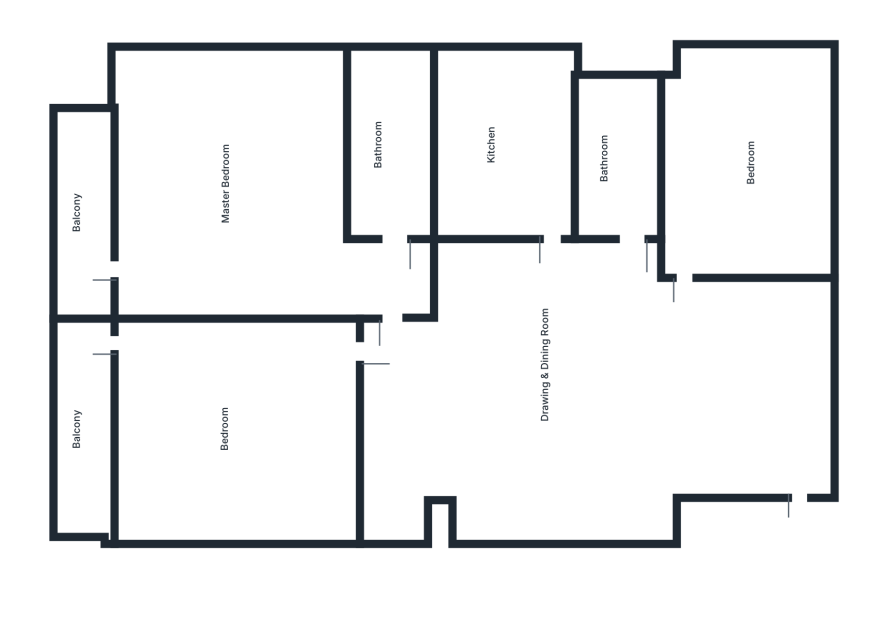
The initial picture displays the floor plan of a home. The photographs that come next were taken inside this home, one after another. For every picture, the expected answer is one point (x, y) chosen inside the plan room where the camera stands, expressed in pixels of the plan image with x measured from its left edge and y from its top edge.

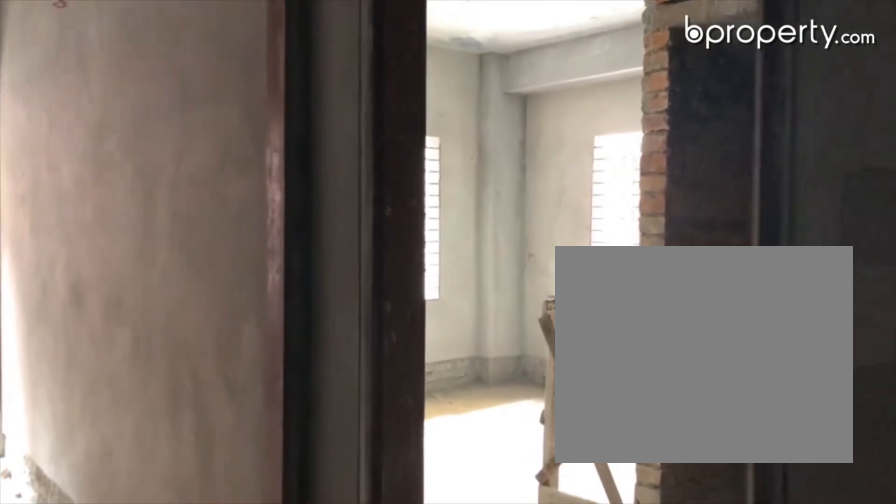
(398, 344)
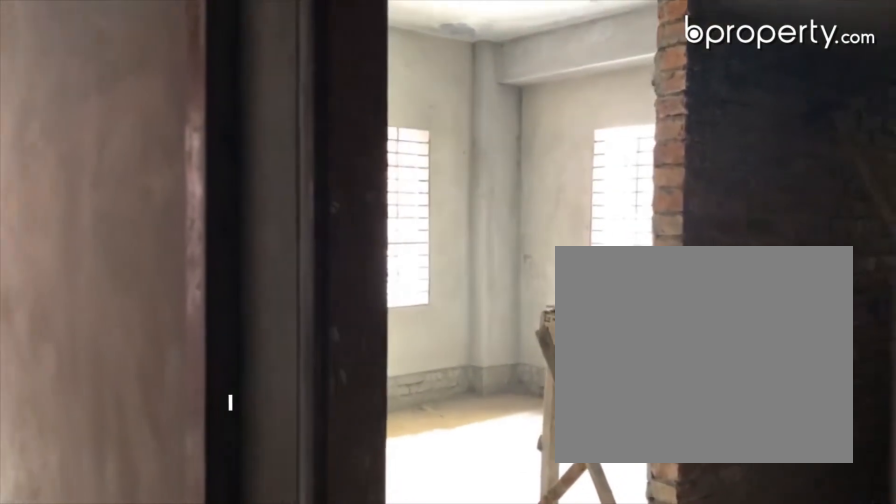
(398, 344)
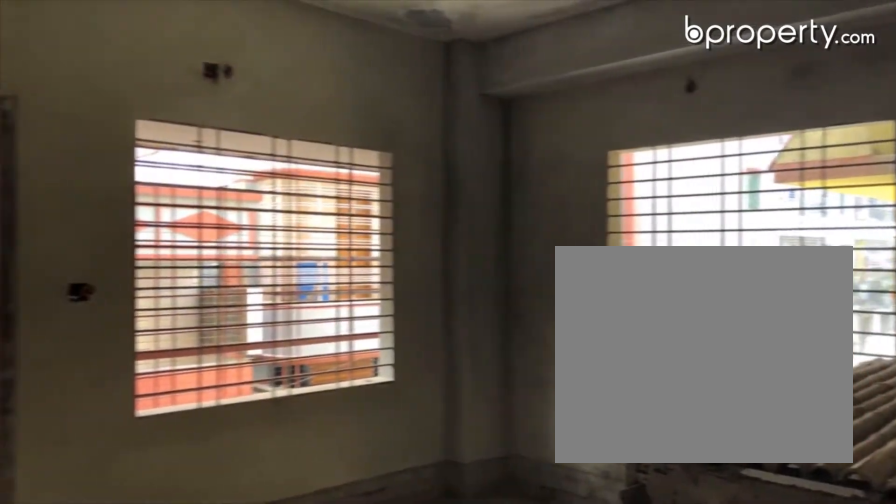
(260, 185)
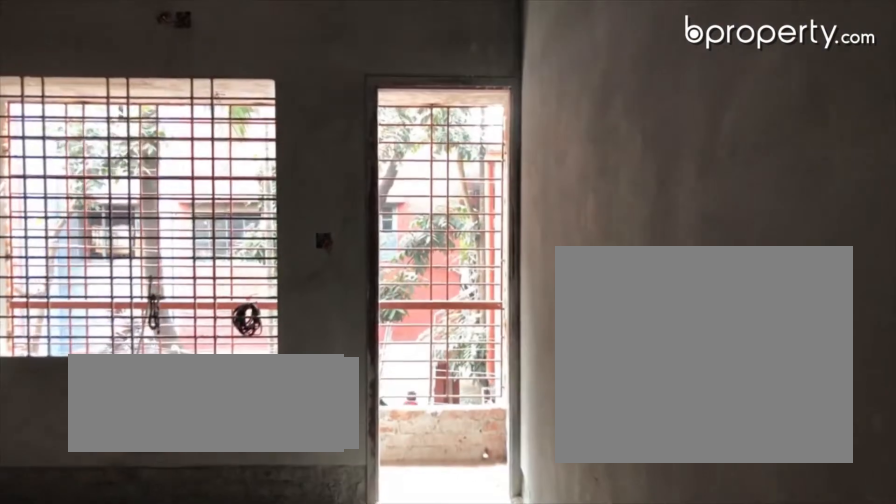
(282, 414)
